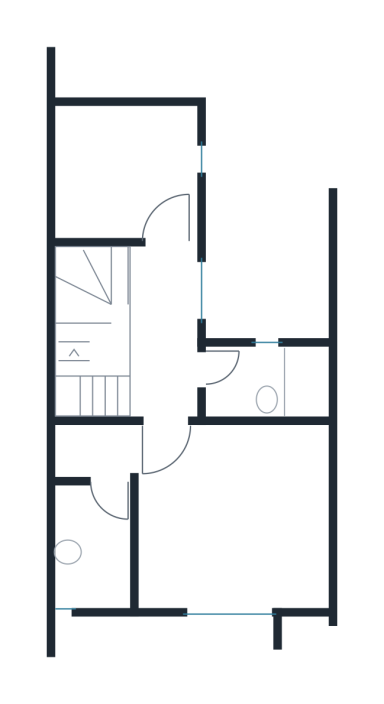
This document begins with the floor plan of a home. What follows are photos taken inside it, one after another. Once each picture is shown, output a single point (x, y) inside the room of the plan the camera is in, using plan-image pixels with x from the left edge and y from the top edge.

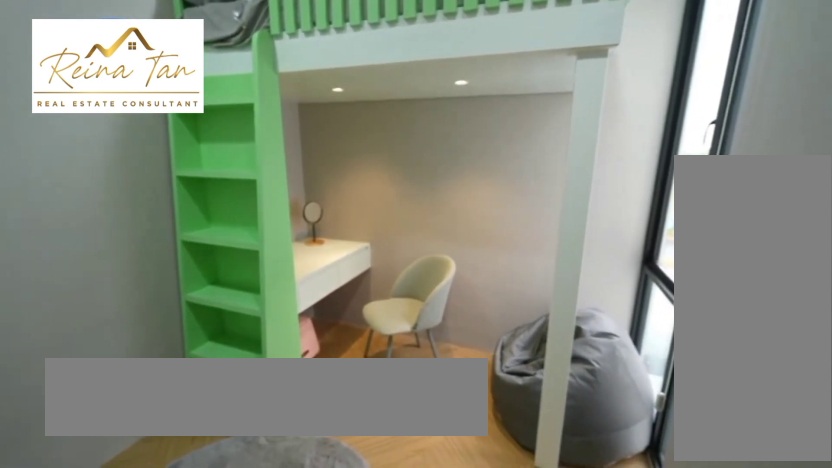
(129, 171)
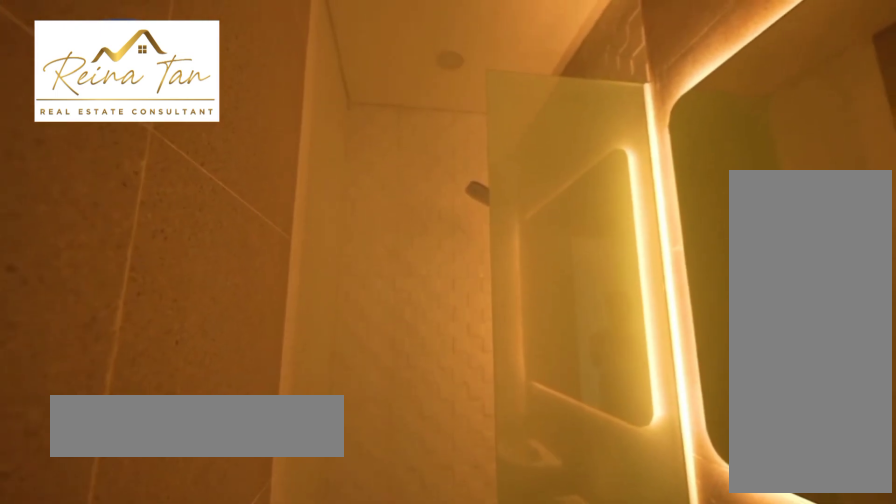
(267, 378)
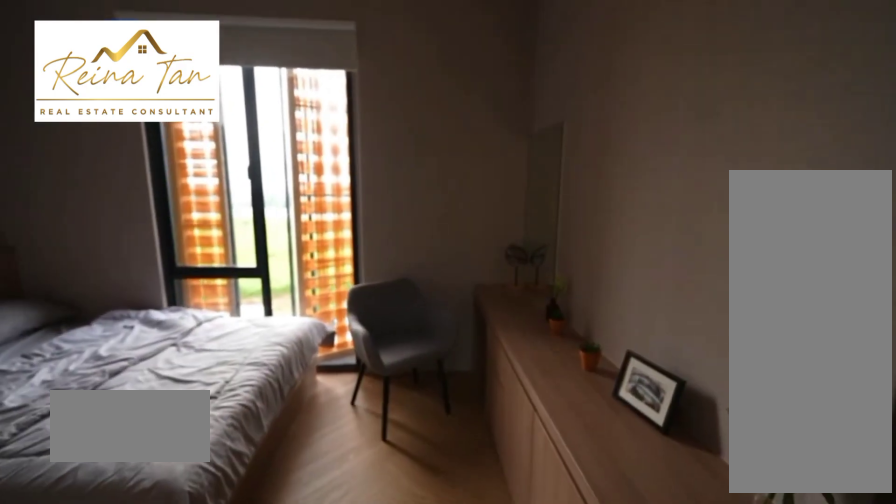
(194, 515)
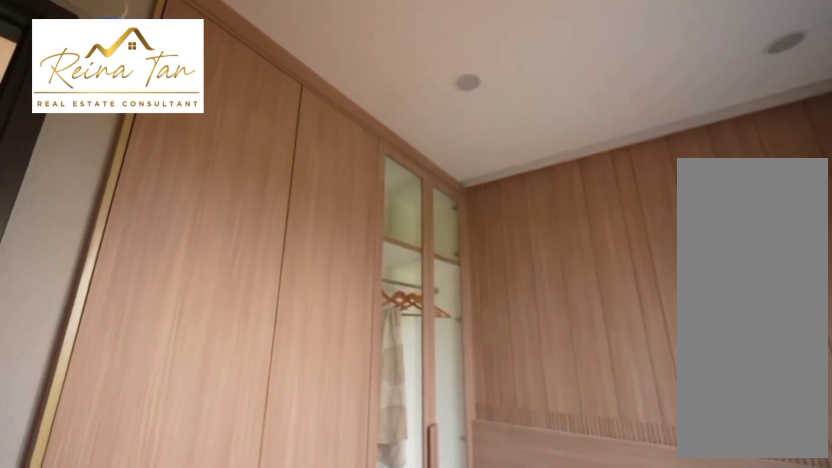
(194, 515)
